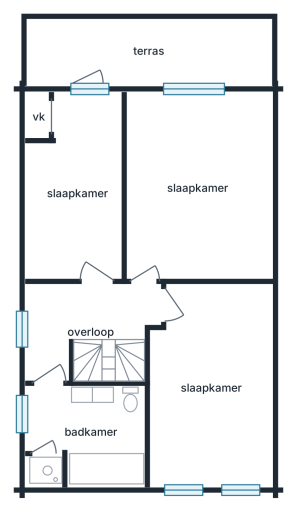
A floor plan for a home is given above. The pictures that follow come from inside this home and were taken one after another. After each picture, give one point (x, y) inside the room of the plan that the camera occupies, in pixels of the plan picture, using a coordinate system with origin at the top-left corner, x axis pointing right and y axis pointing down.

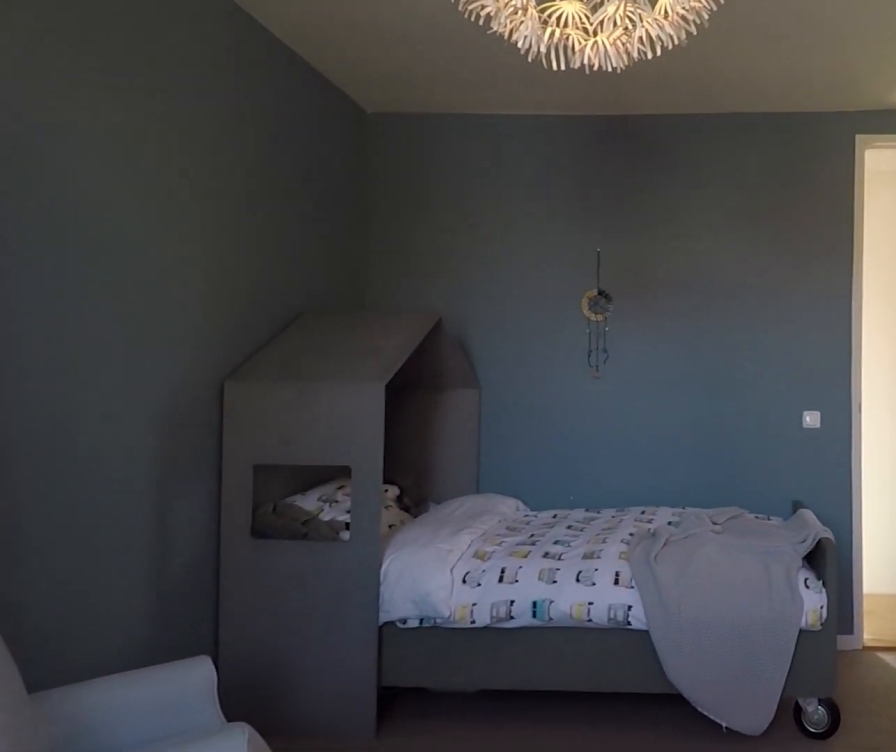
(197, 187)
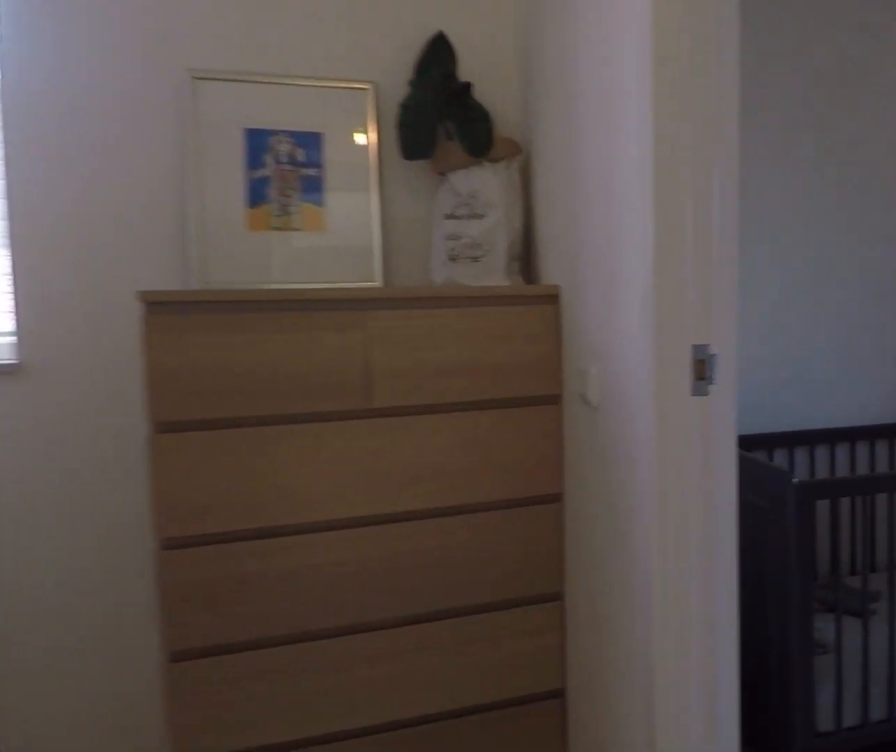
(85, 321)
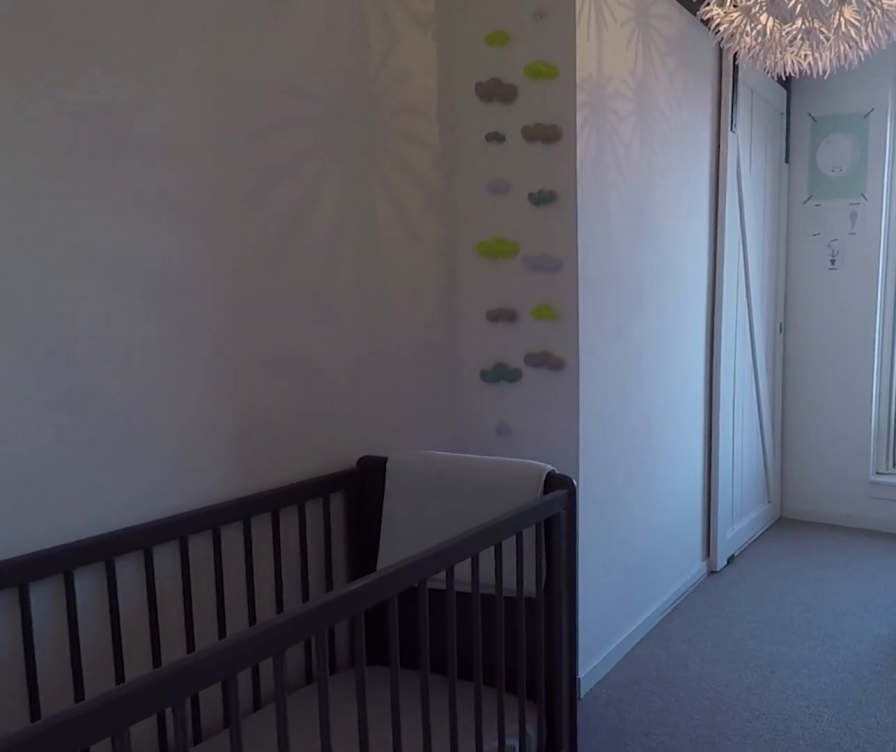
(77, 192)
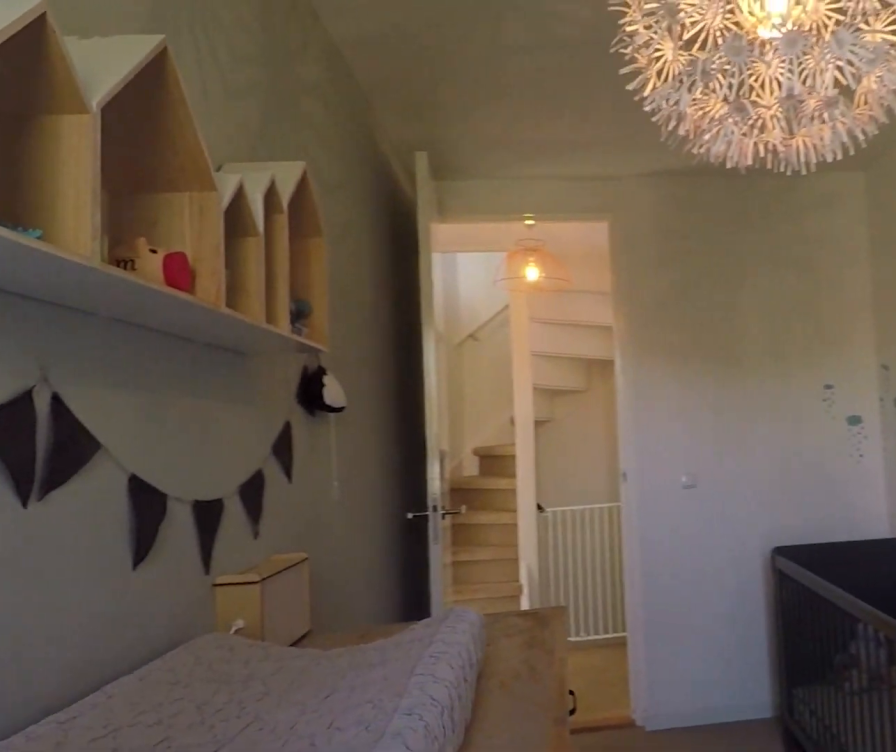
(77, 192)
